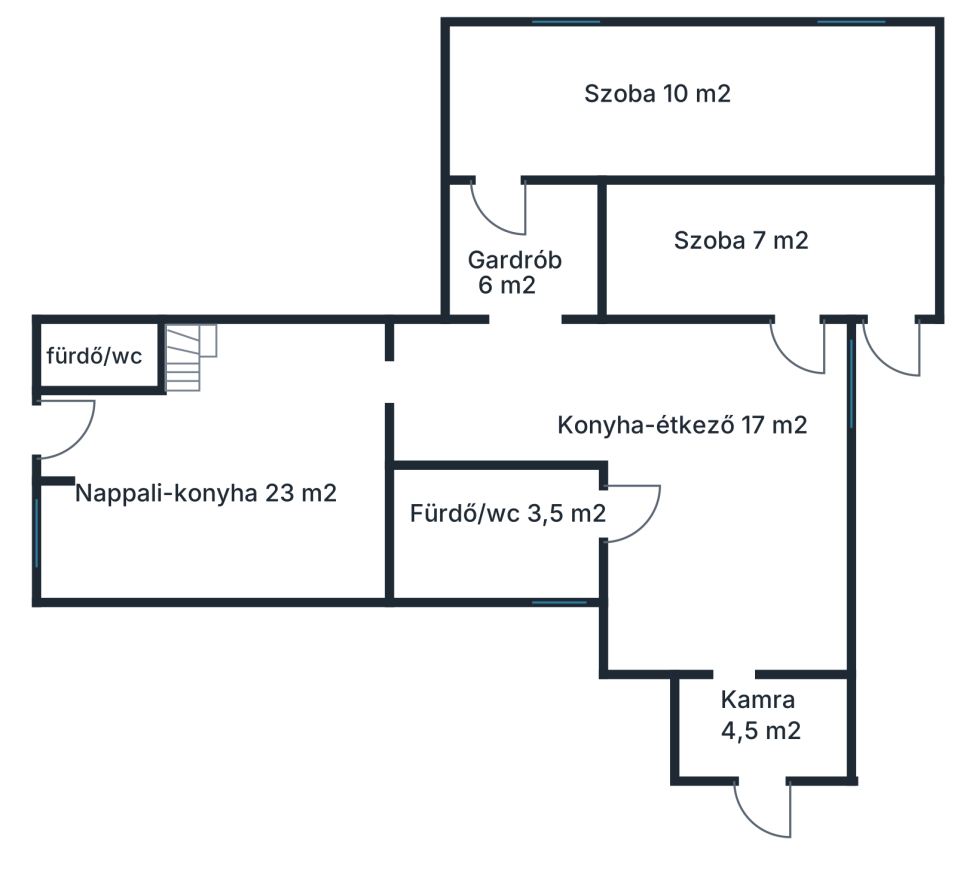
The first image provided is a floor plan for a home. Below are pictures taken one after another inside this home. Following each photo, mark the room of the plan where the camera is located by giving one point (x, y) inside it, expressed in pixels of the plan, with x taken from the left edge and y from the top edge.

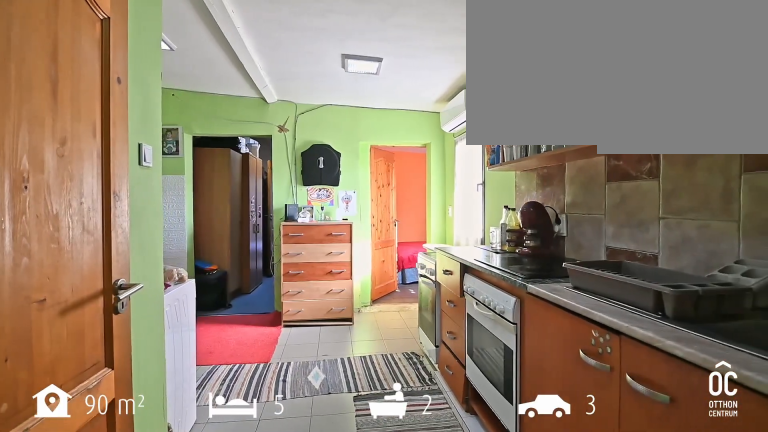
(726, 495)
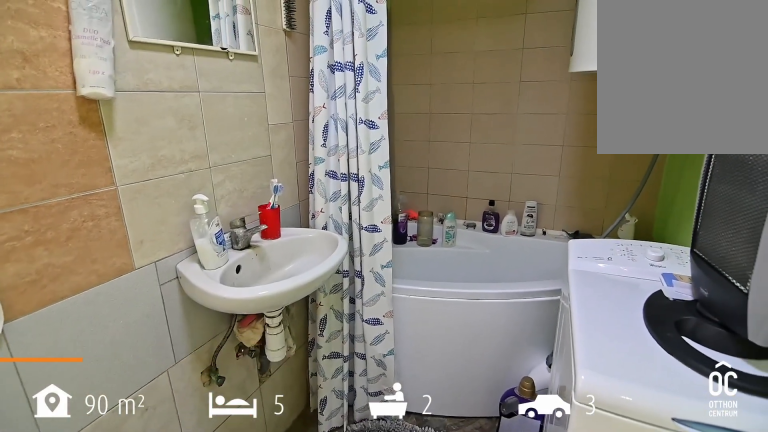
(496, 519)
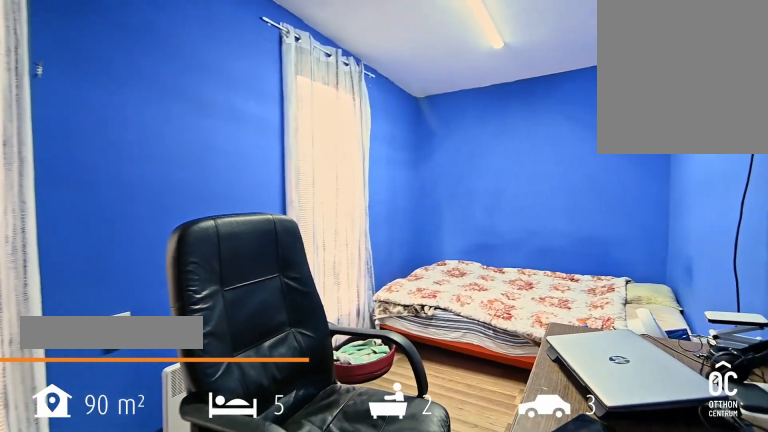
(695, 105)
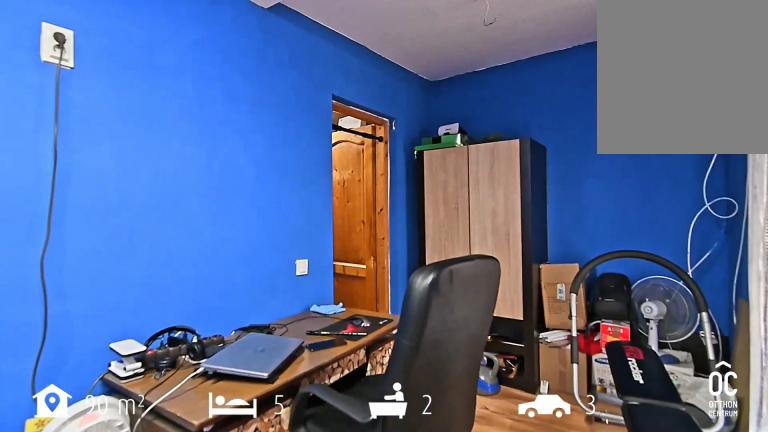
(695, 105)
